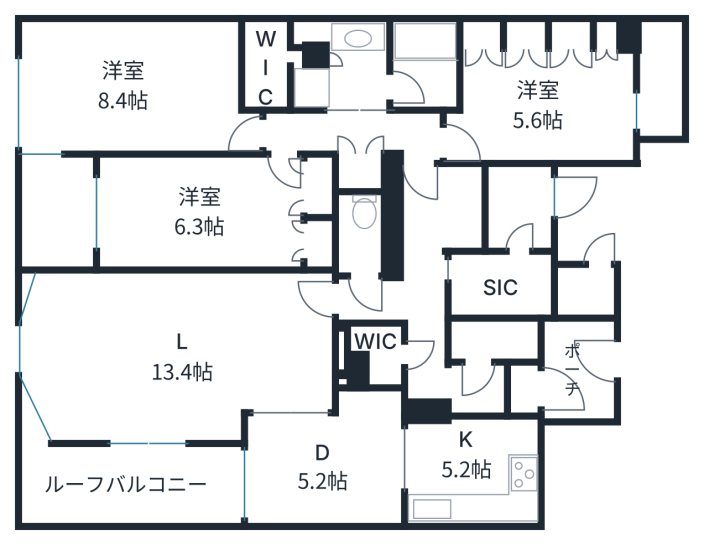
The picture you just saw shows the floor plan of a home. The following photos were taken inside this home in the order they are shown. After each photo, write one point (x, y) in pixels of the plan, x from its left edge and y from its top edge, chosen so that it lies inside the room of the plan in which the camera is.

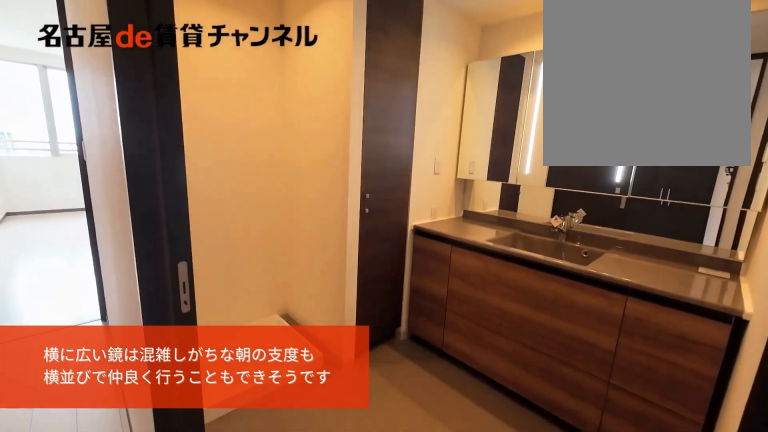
(347, 70)
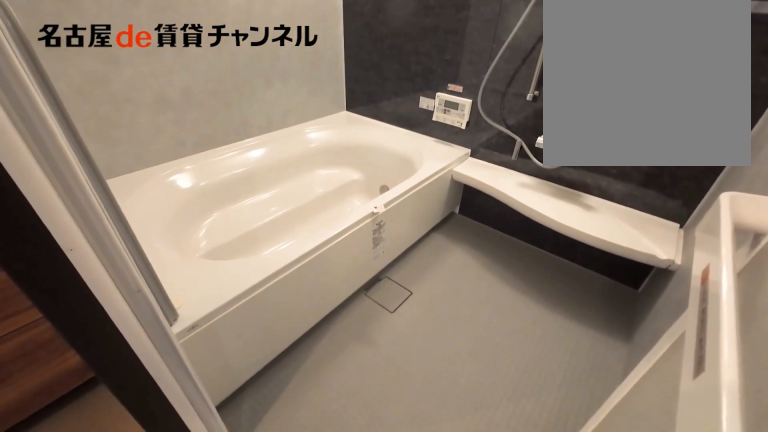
(424, 66)
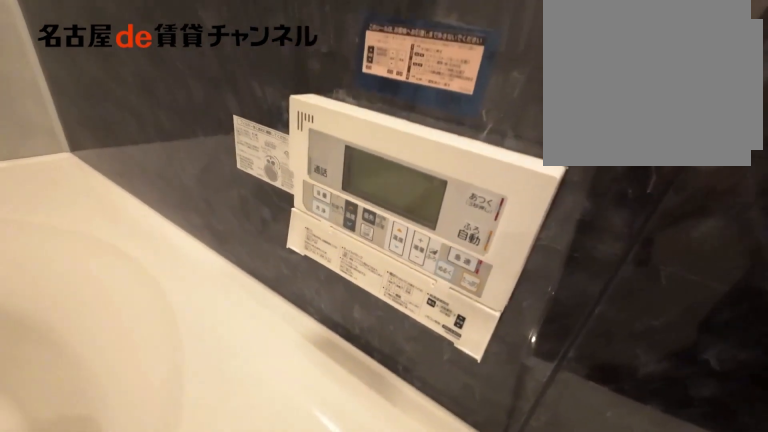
(424, 66)
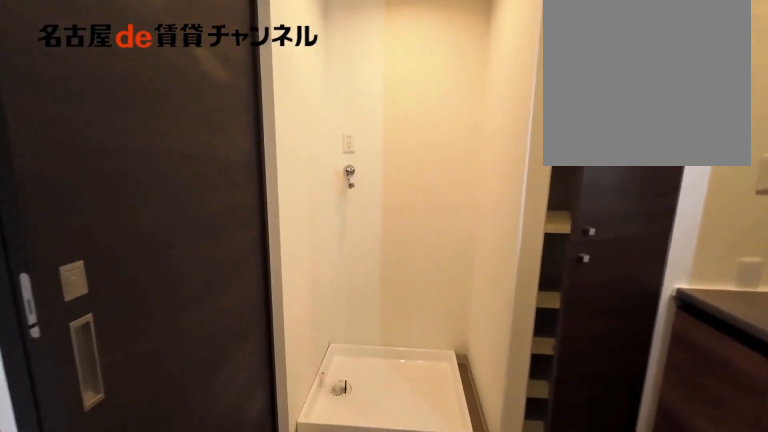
(347, 70)
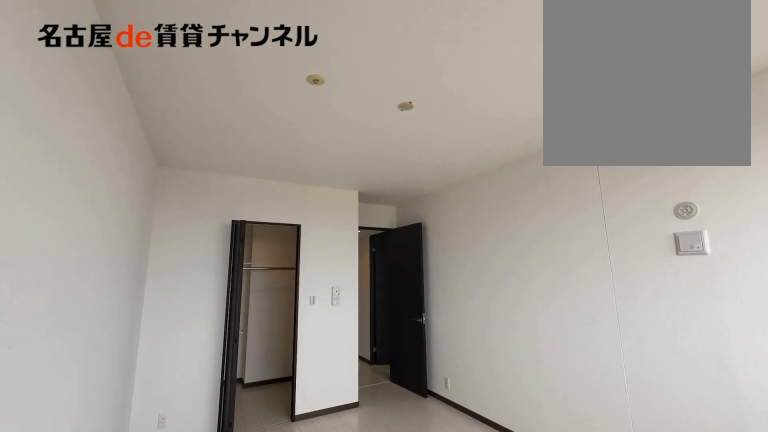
(137, 88)
